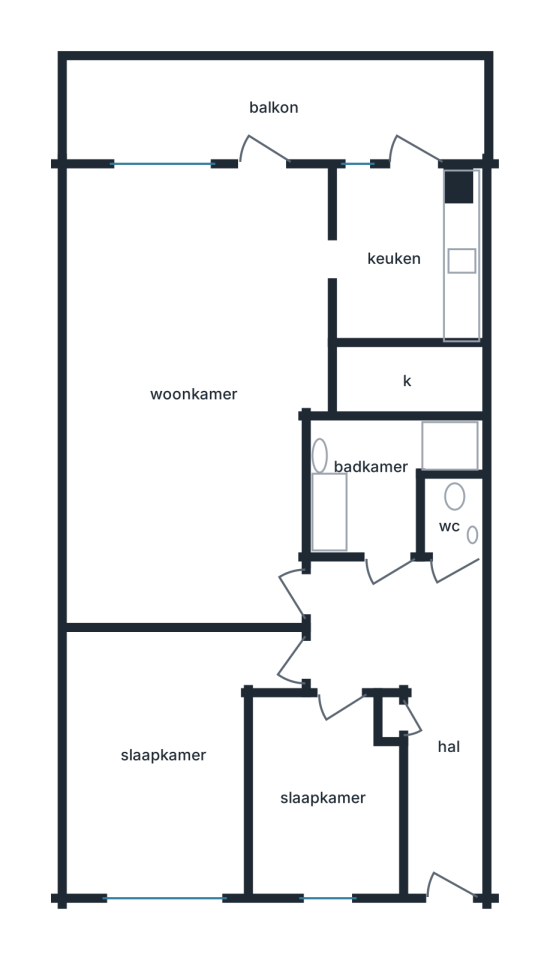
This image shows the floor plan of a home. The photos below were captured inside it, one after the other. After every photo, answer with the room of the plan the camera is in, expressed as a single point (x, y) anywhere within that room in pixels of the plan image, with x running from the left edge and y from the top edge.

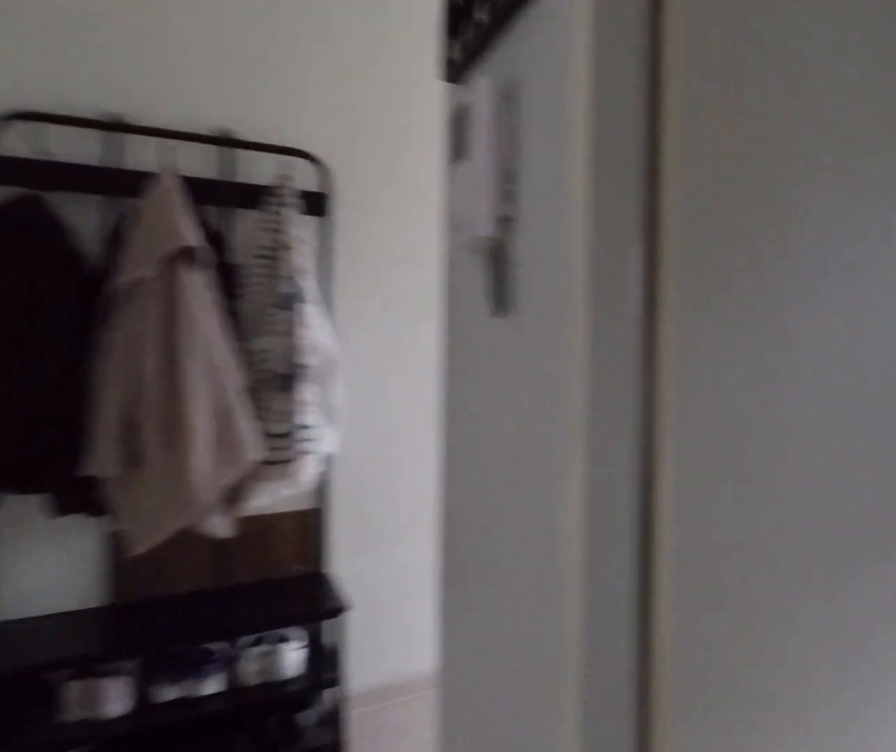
(412, 689)
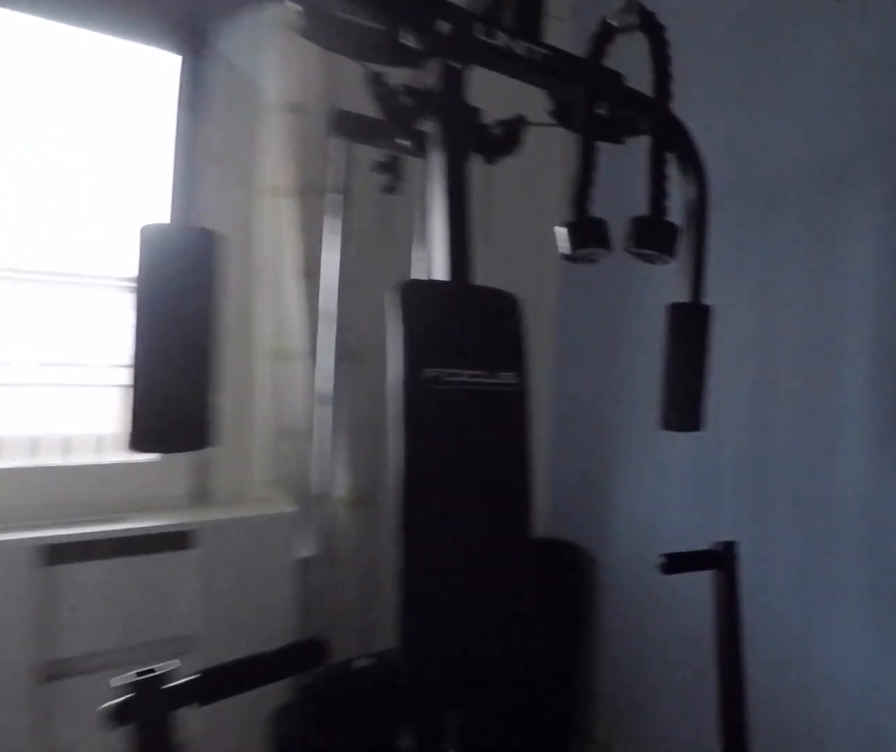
(323, 796)
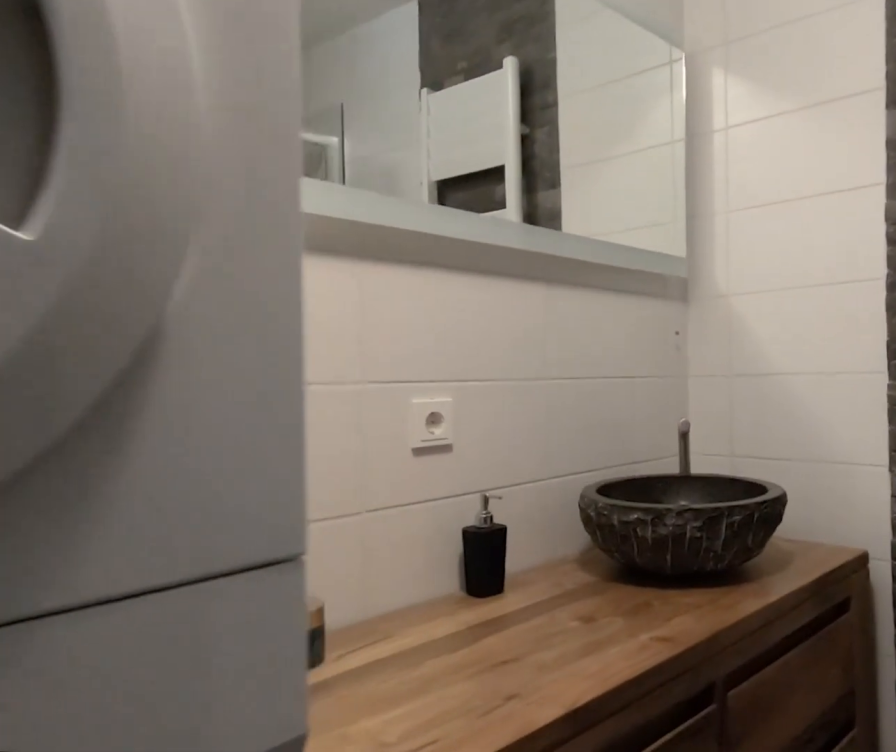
(376, 478)
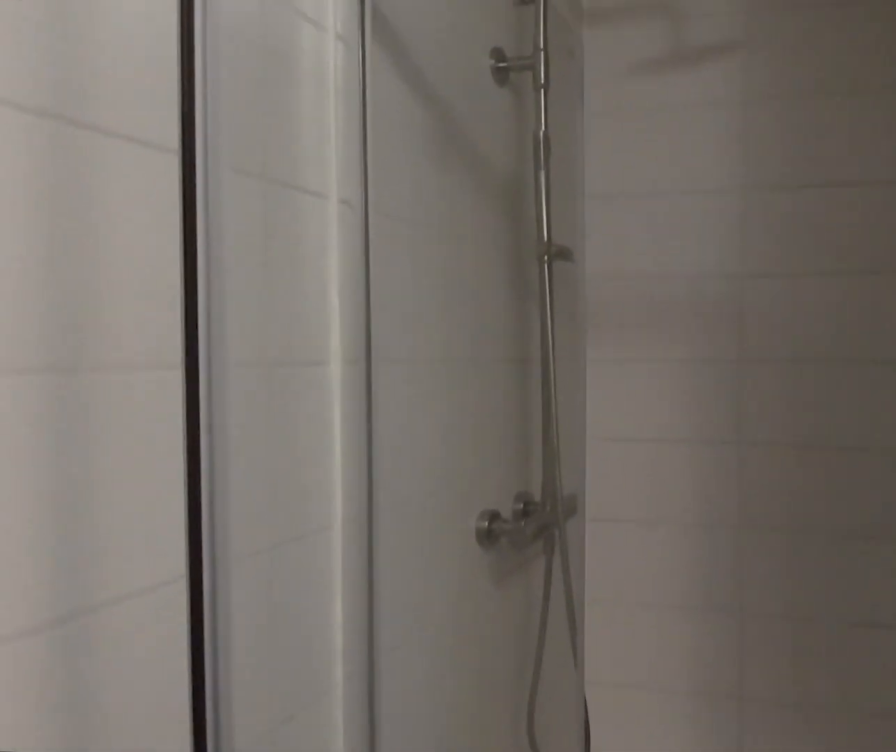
(376, 478)
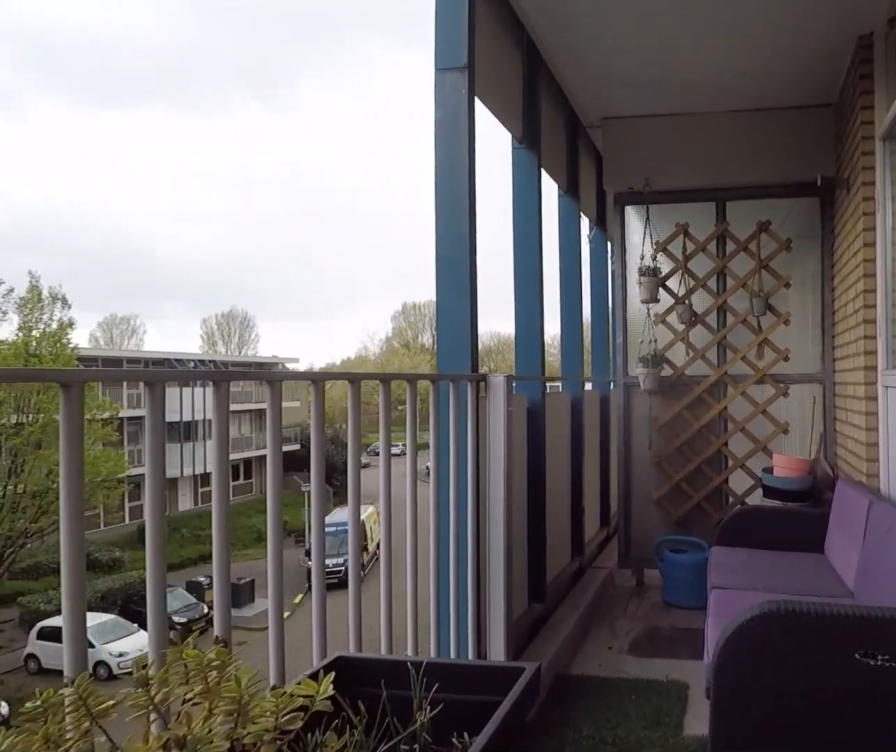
(275, 107)
